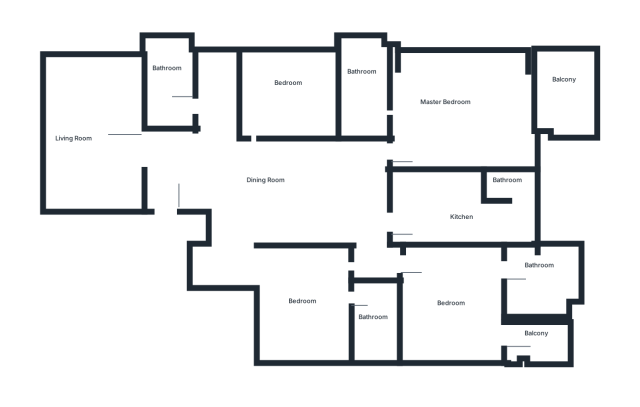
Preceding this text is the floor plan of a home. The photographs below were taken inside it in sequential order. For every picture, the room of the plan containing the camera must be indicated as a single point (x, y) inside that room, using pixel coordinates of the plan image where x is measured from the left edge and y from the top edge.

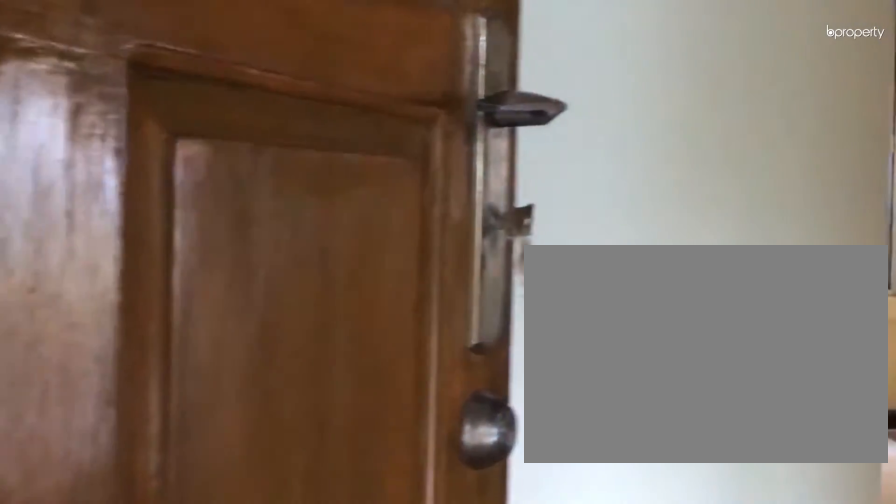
(163, 196)
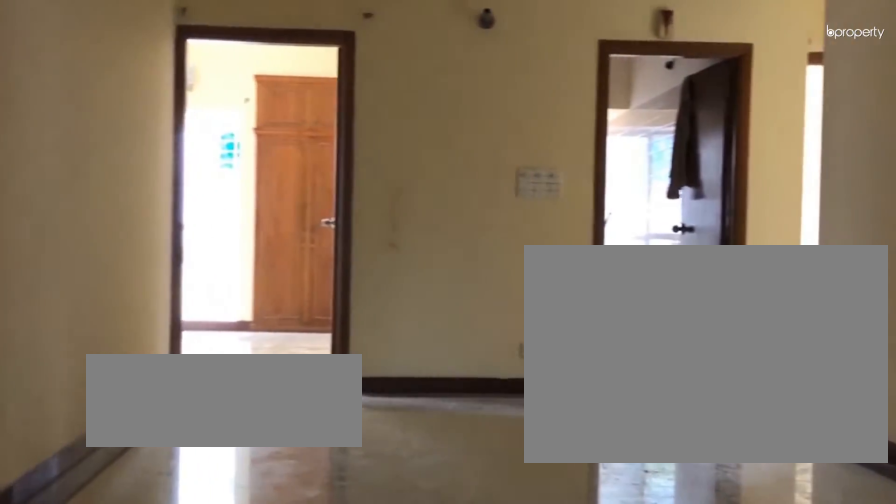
(291, 175)
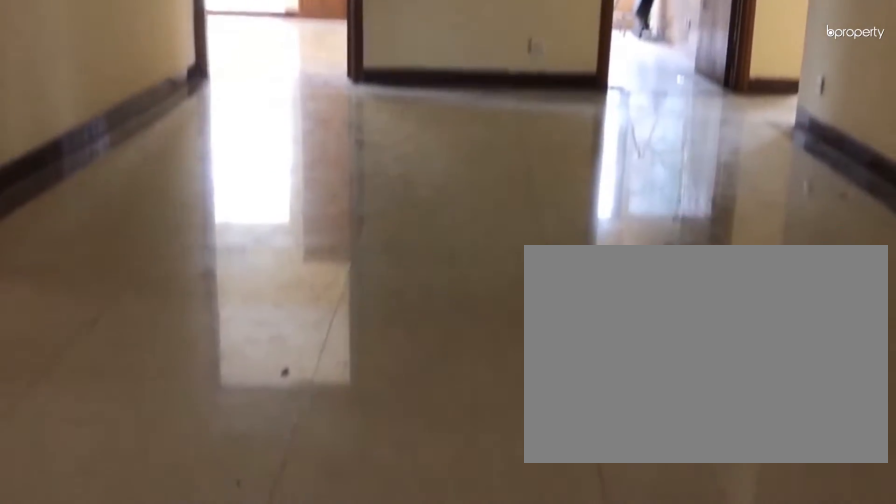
(291, 175)
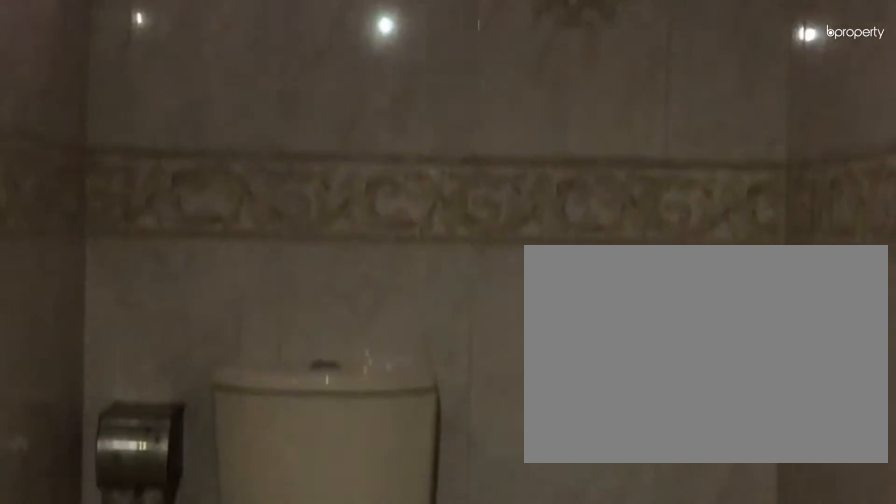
(171, 93)
